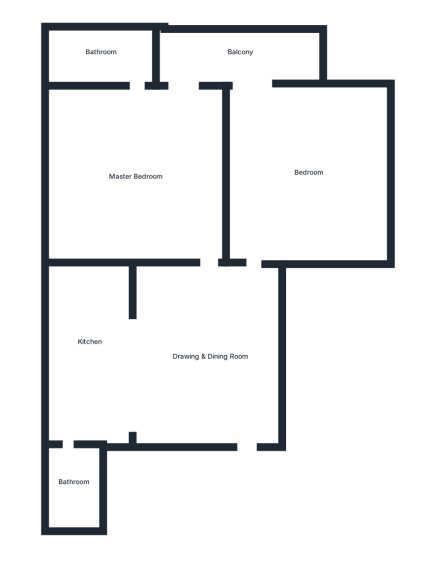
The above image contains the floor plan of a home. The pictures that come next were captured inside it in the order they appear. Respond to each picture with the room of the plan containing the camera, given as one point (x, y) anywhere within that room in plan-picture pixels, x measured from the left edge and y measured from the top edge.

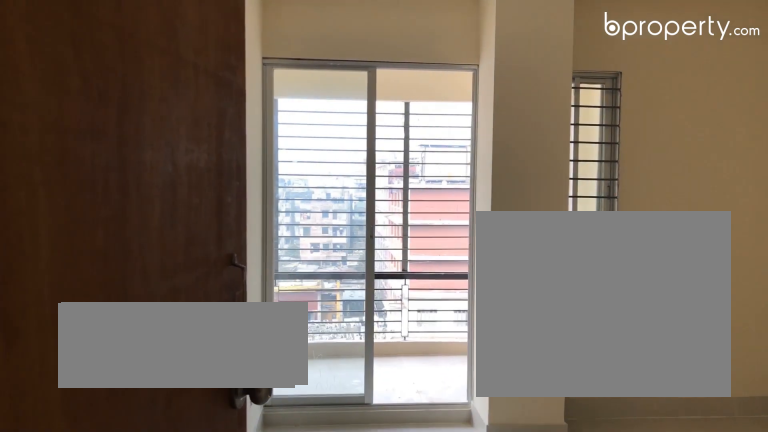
(307, 171)
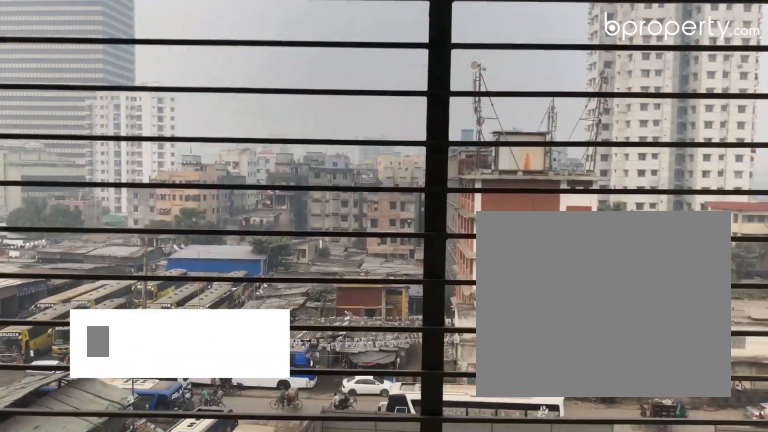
(240, 60)
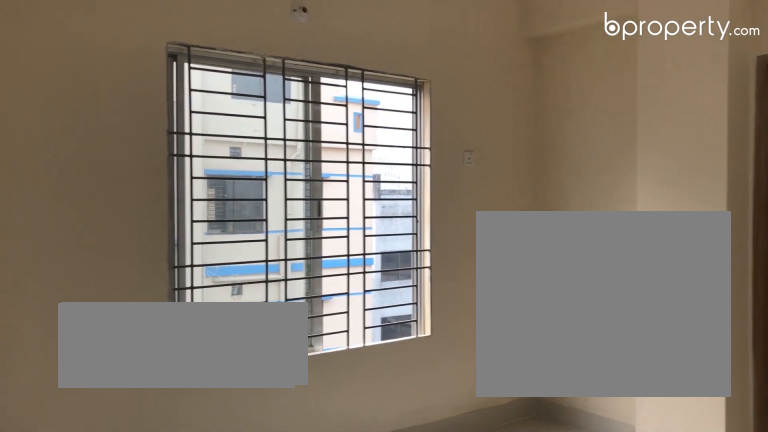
(136, 175)
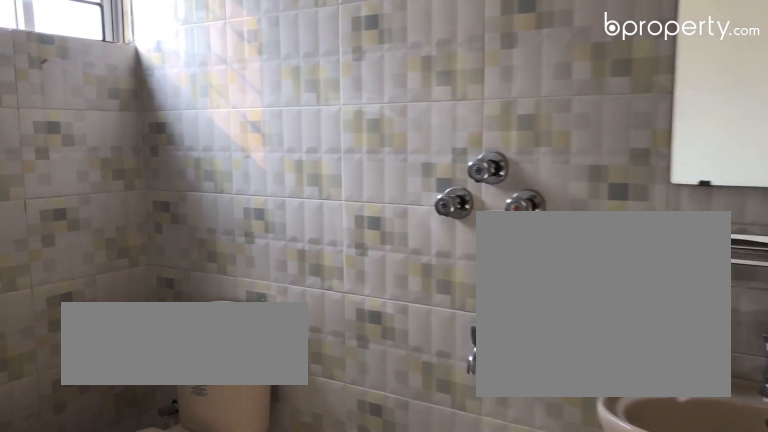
(98, 53)
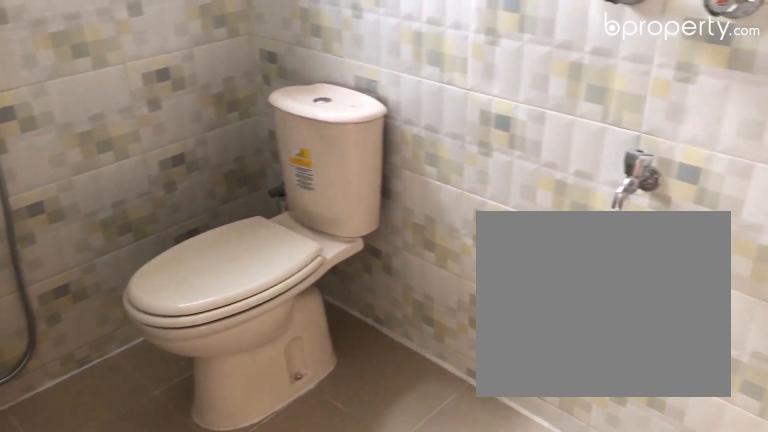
(98, 53)
